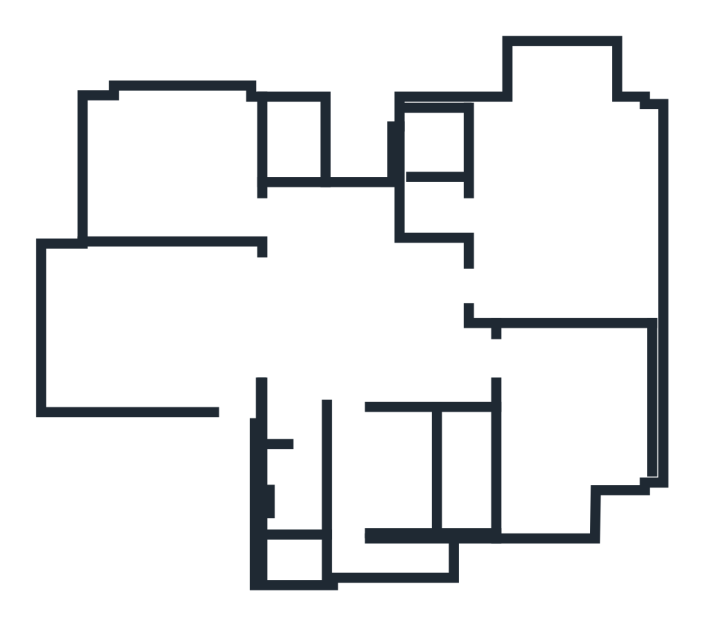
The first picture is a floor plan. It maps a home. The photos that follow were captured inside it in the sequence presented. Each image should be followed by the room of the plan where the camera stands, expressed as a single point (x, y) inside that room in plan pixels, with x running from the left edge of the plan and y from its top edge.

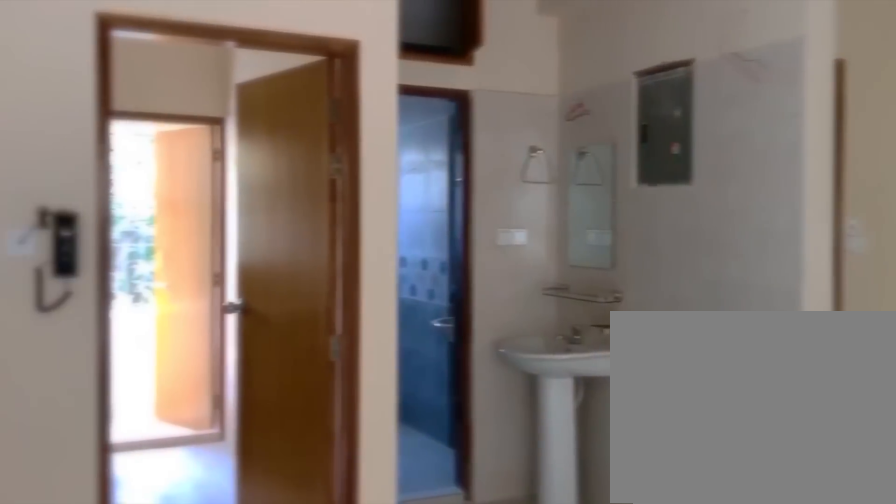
(353, 309)
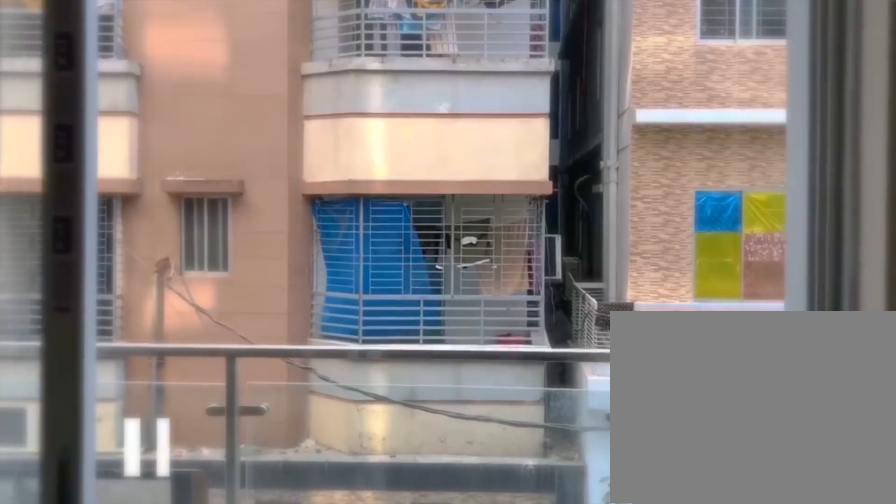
(560, 95)
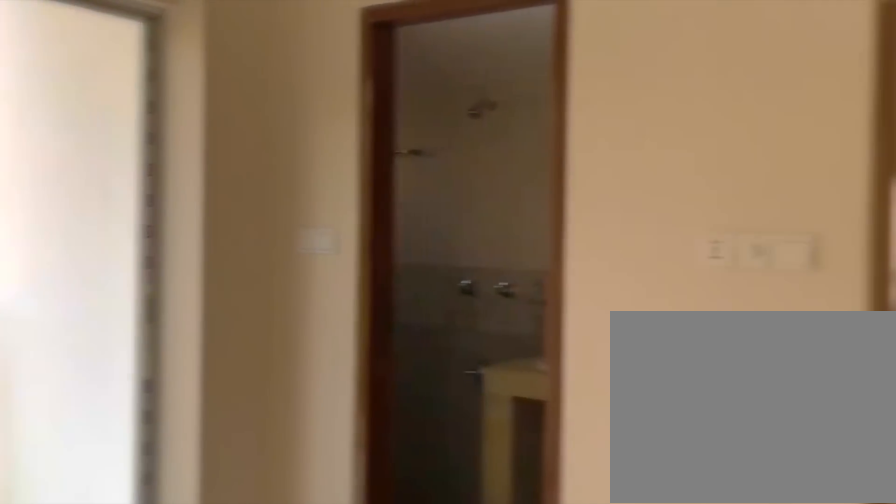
(572, 410)
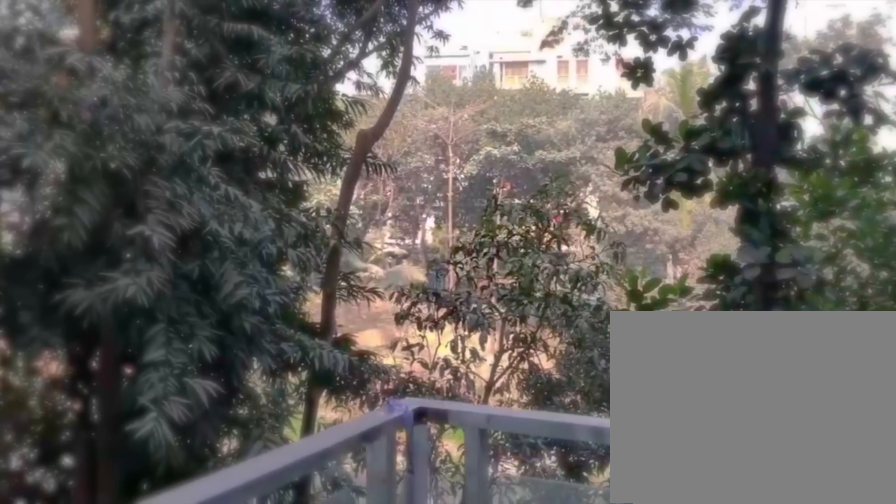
(540, 504)
